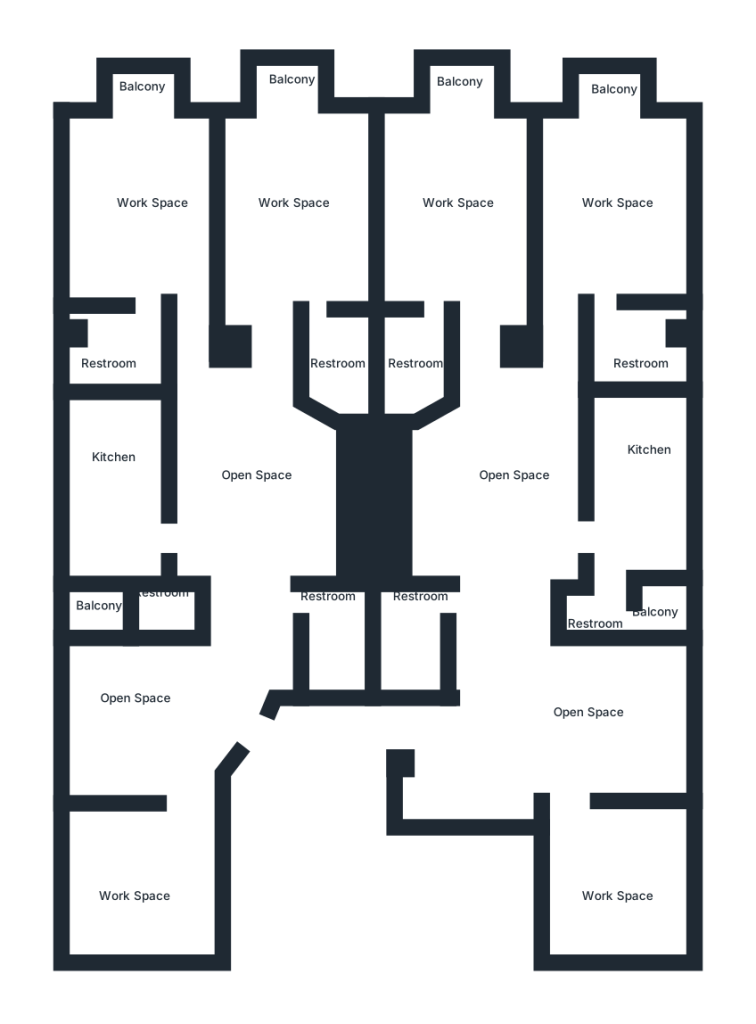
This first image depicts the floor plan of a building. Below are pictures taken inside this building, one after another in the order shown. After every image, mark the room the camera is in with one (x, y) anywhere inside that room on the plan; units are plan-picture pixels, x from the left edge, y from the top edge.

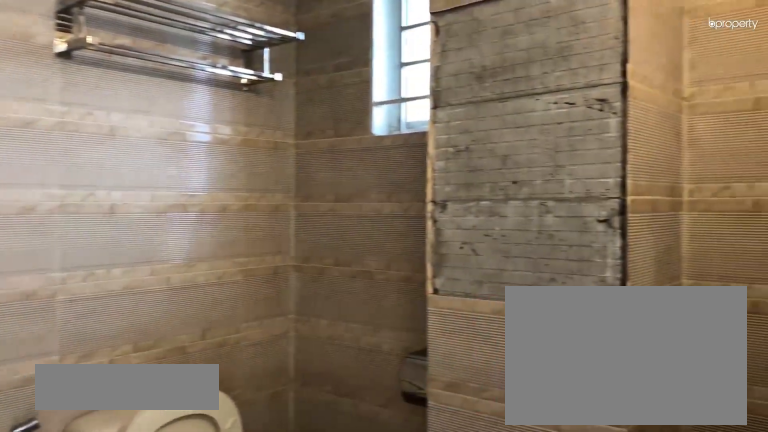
(119, 346)
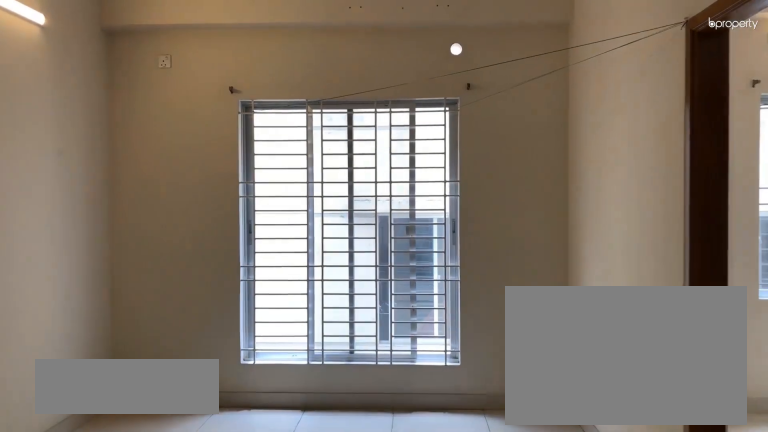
(556, 721)
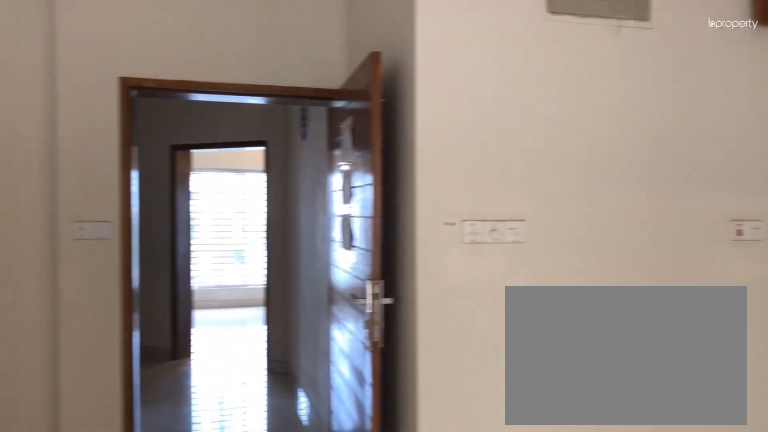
(556, 721)
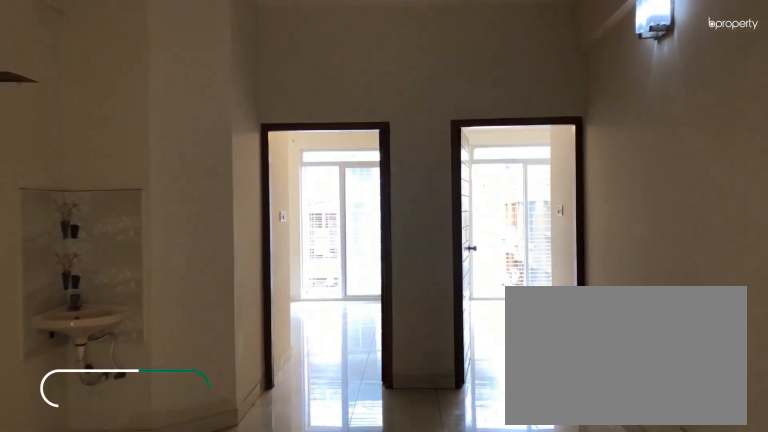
(534, 444)
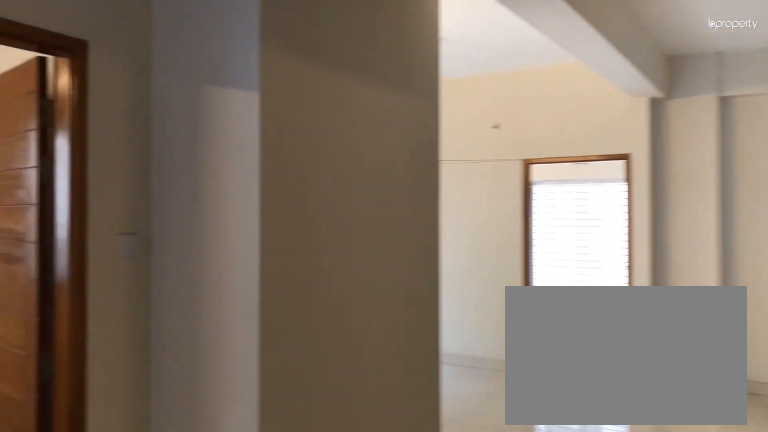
(534, 444)
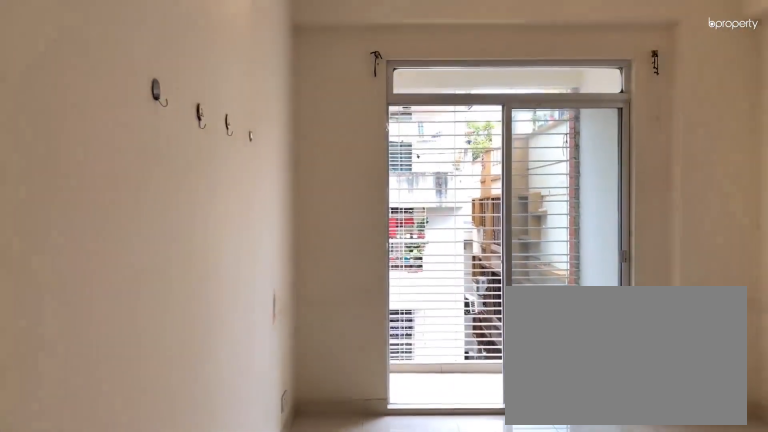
(610, 205)
